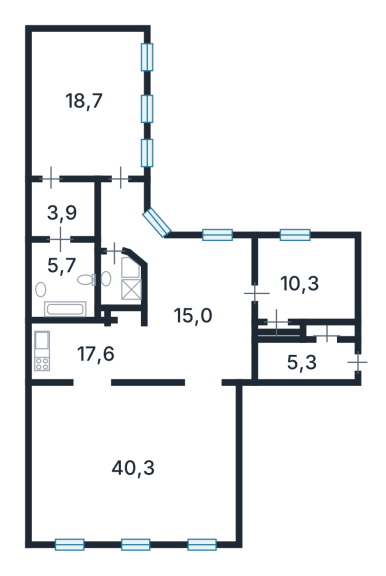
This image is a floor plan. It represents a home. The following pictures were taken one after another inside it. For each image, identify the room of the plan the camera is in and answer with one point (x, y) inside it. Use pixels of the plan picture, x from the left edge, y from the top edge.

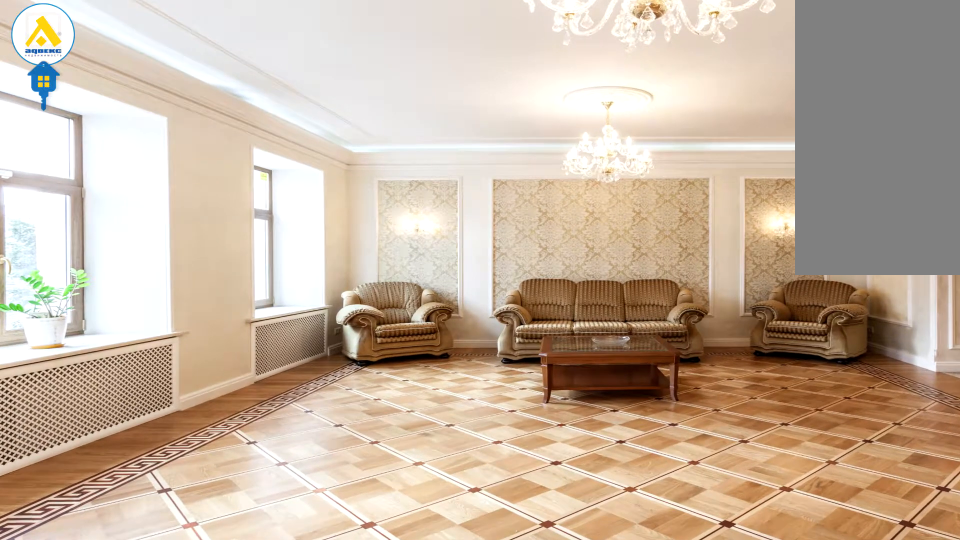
(132, 427)
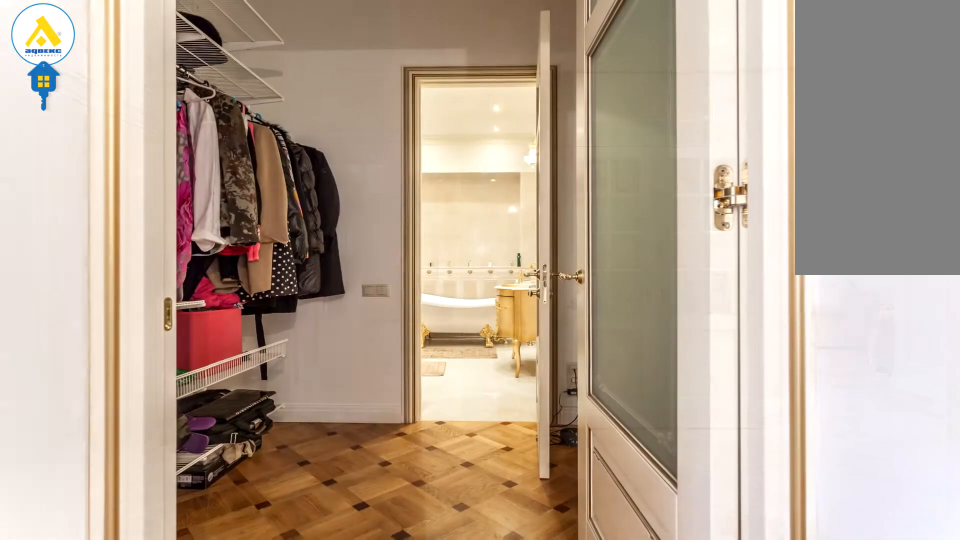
(65, 212)
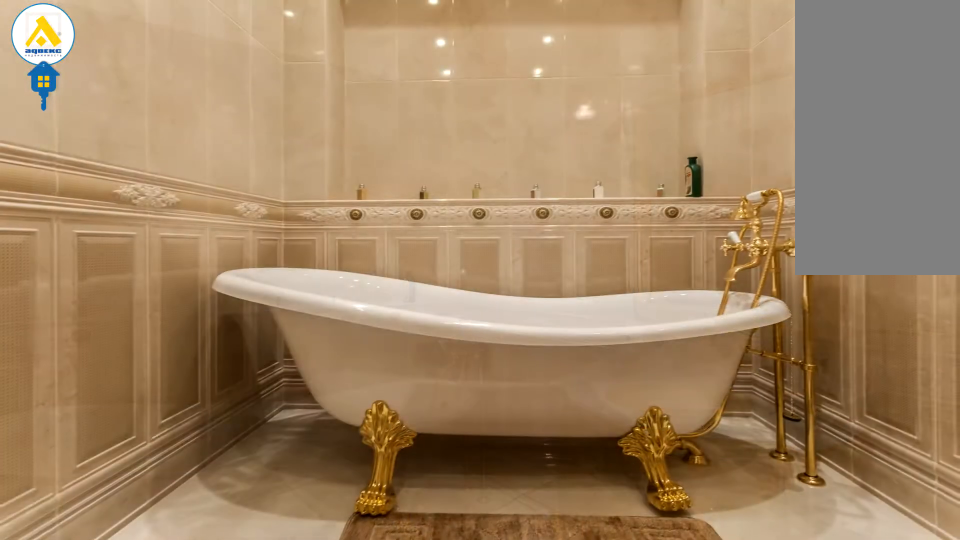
(61, 274)
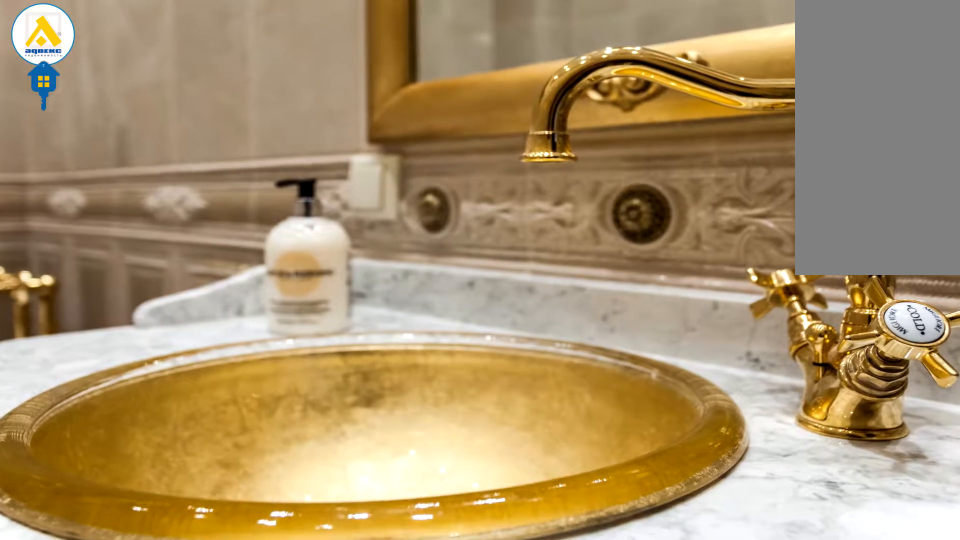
(61, 274)
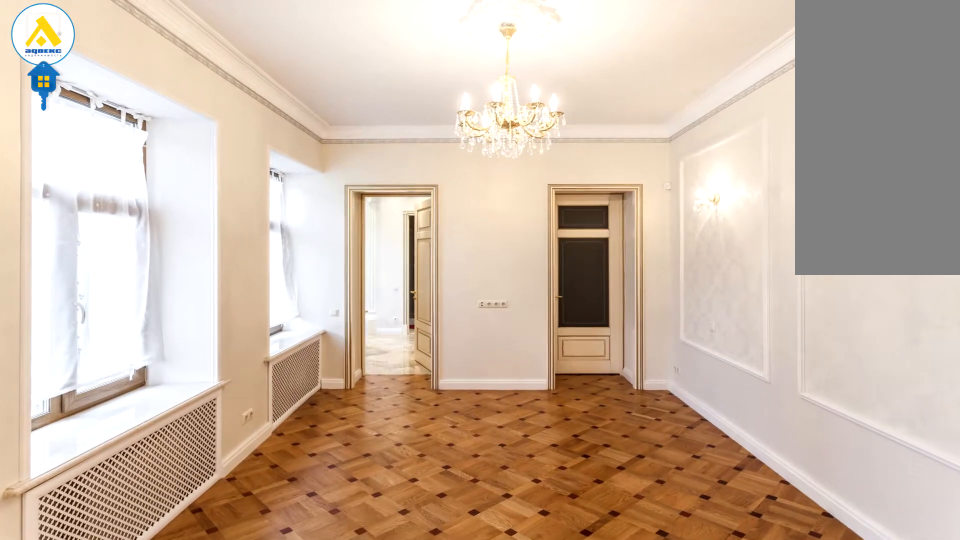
(83, 137)
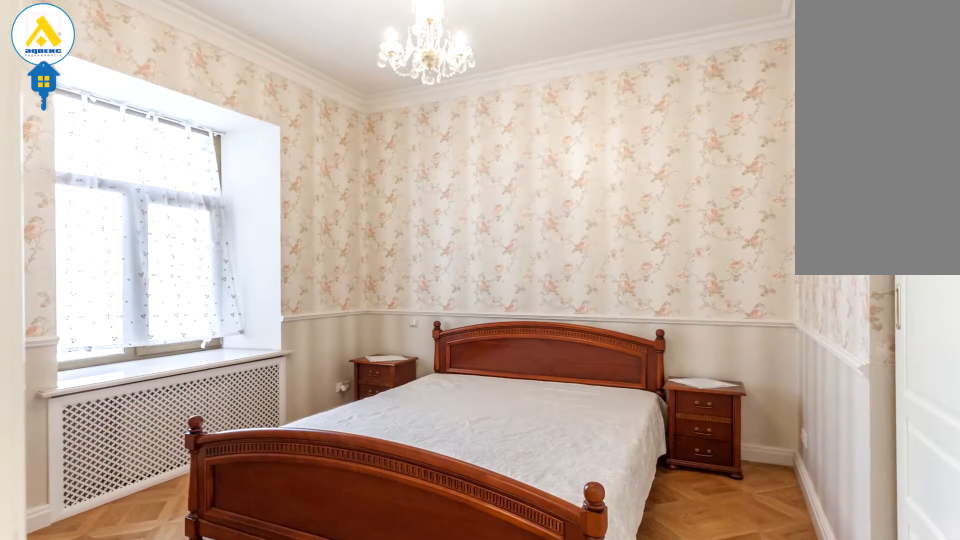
(299, 285)
